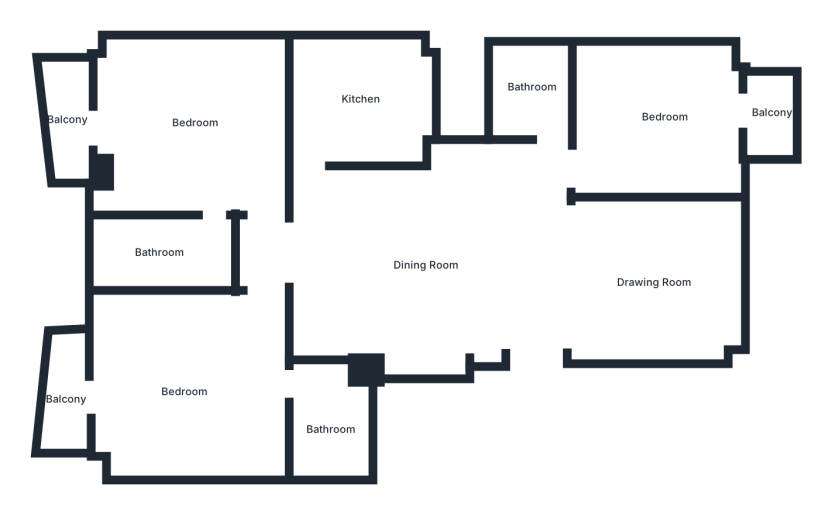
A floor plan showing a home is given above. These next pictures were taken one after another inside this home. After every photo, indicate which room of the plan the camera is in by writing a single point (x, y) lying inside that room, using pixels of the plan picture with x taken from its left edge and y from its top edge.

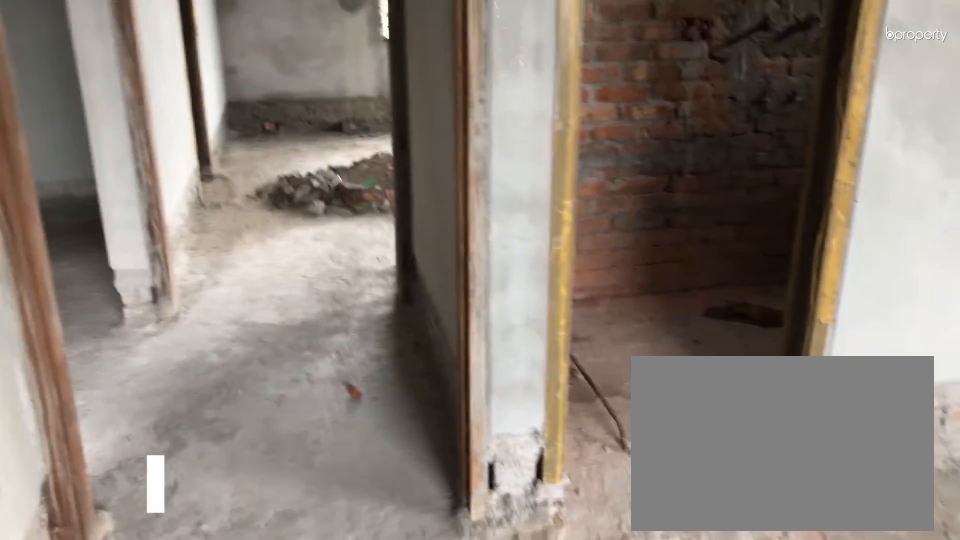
(185, 124)
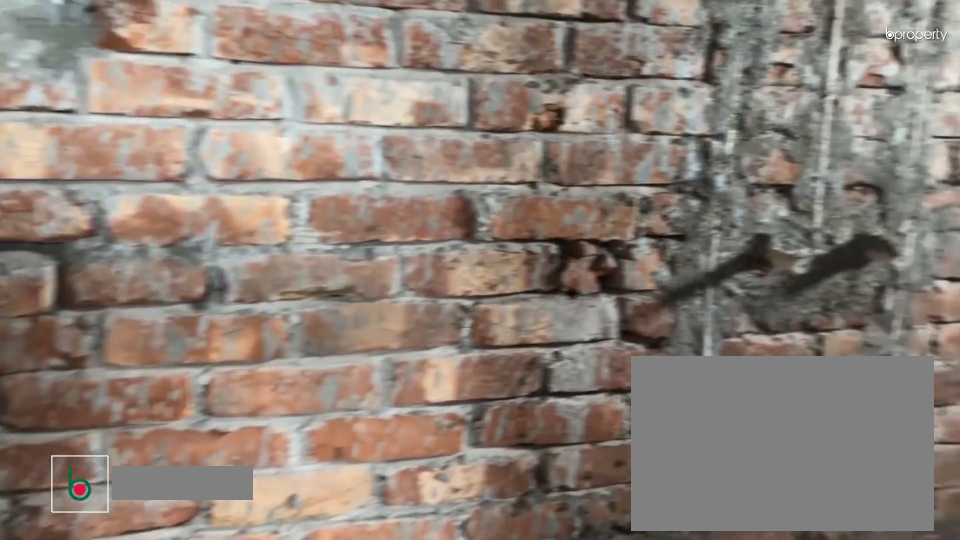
(159, 254)
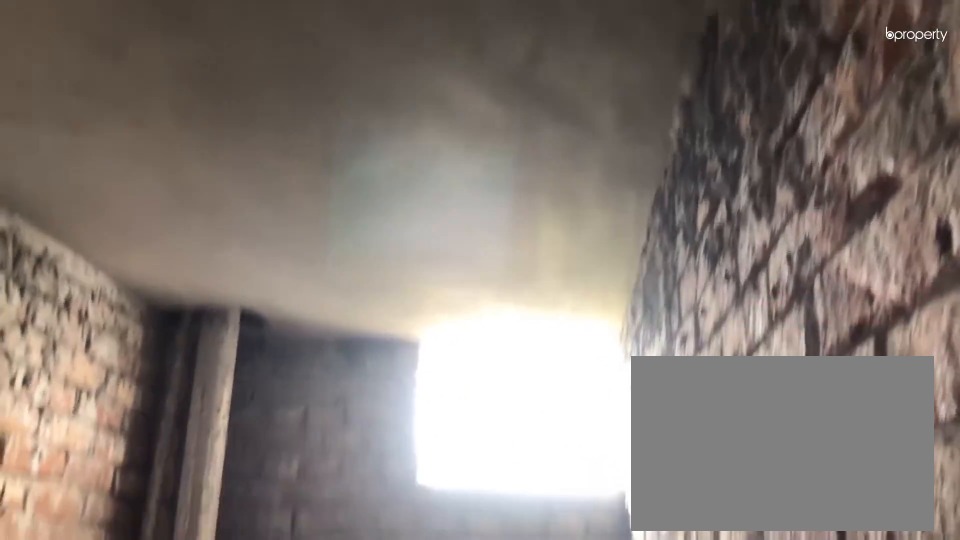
(159, 254)
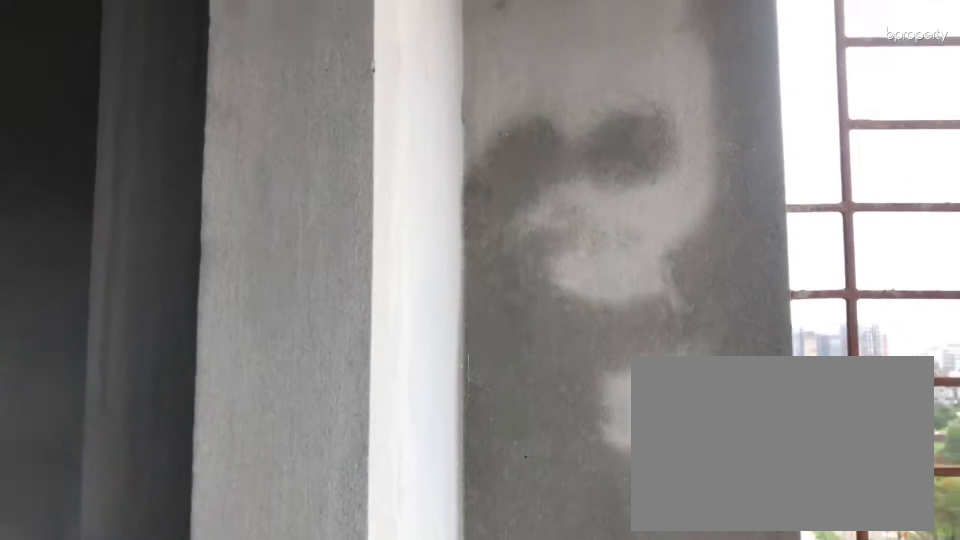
(66, 119)
